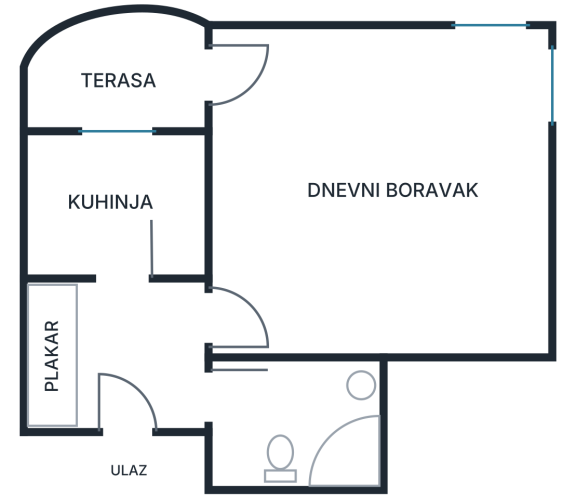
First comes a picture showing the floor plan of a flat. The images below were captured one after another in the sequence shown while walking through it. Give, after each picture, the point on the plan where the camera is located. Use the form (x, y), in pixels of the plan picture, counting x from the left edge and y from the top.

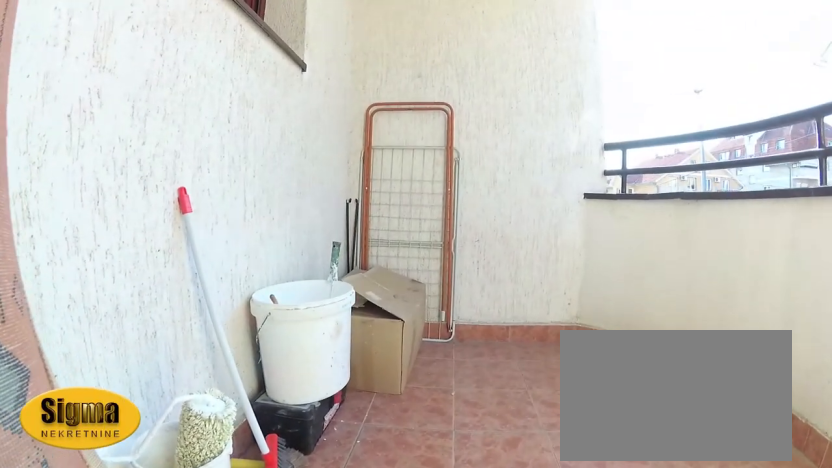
(206, 84)
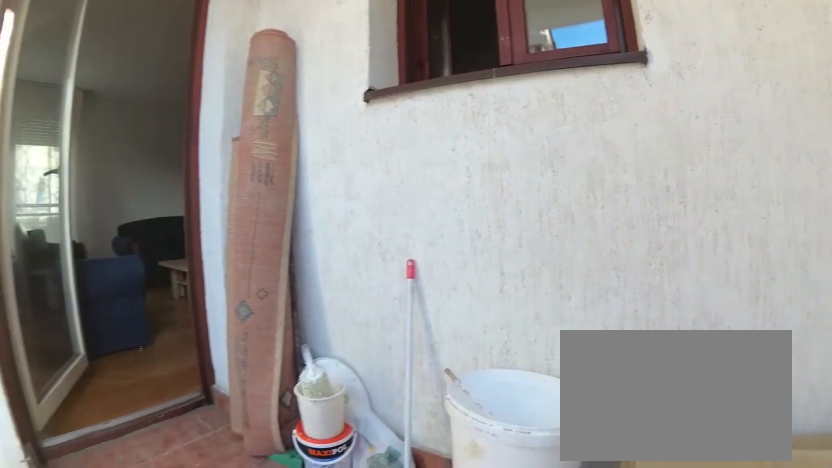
(125, 84)
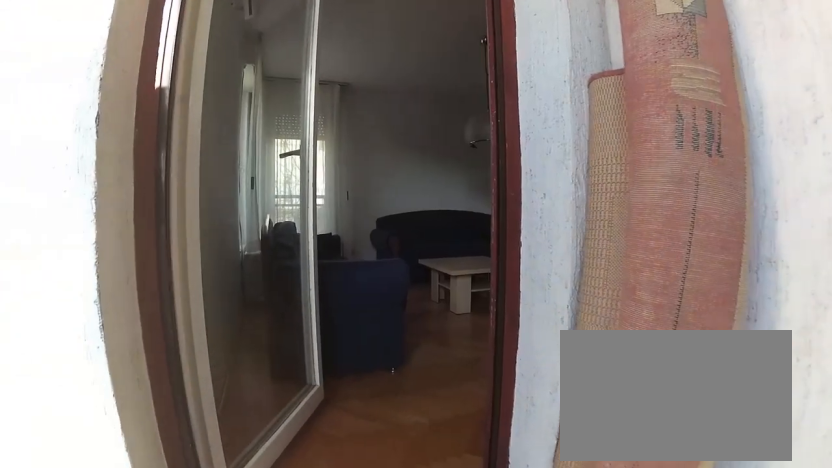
(142, 88)
